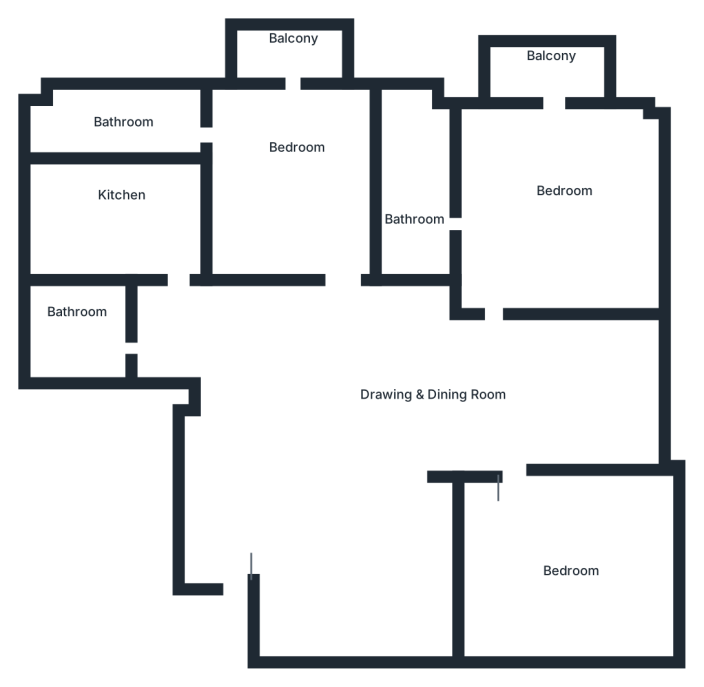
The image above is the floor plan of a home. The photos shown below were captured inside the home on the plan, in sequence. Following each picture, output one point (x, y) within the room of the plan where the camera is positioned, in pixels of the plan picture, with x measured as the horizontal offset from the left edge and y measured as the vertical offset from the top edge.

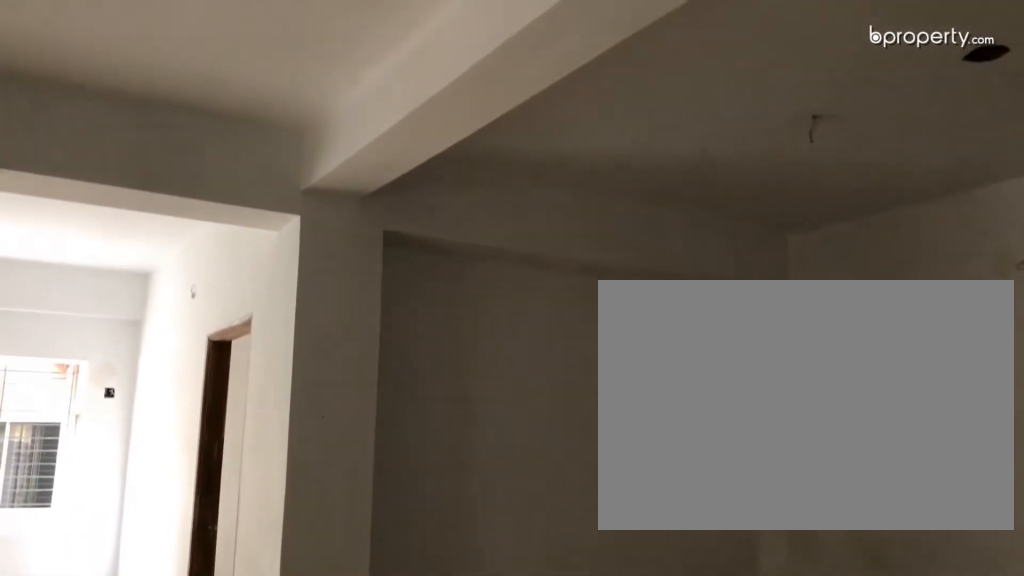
(326, 445)
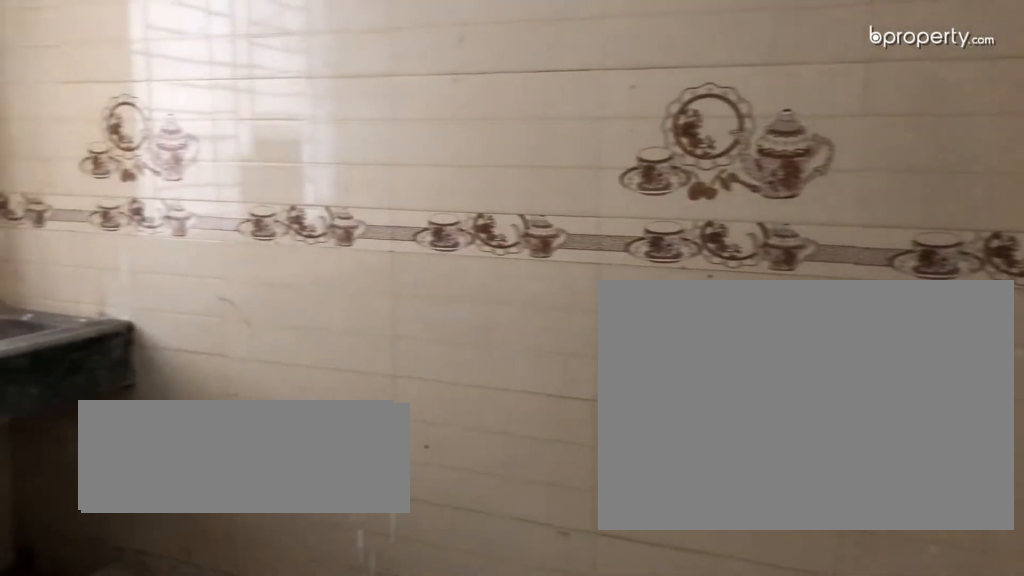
(127, 222)
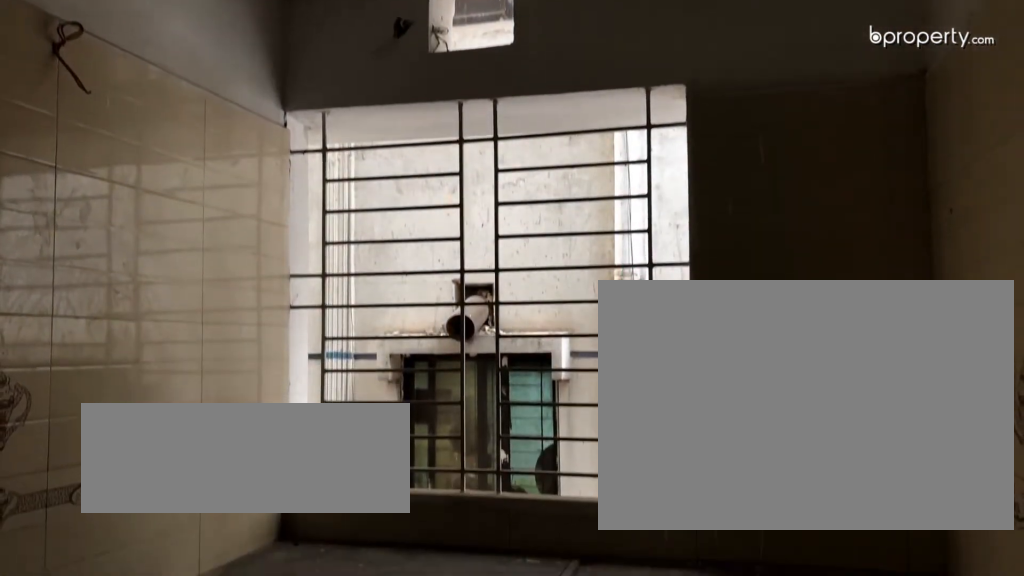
(132, 222)
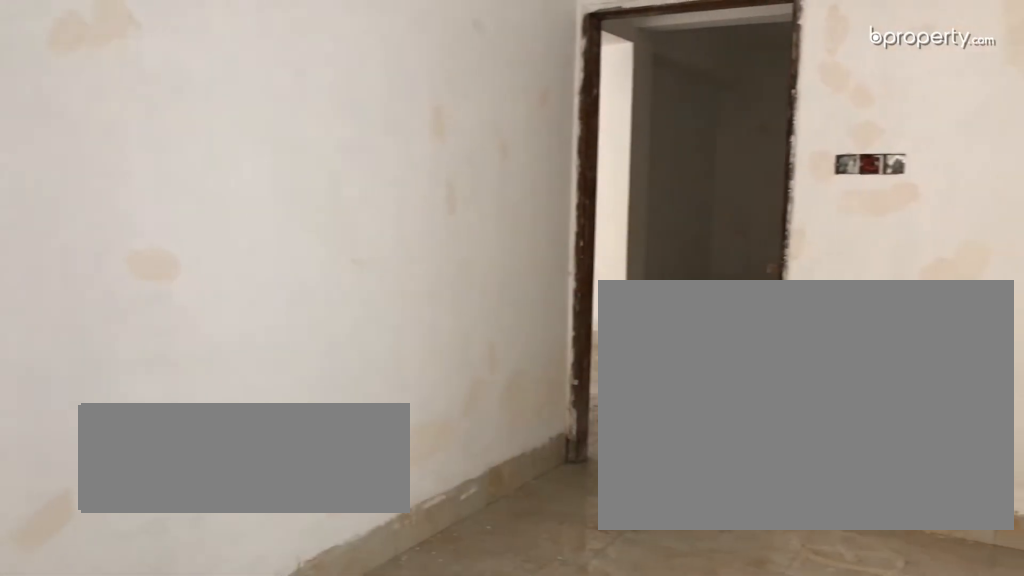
(301, 190)
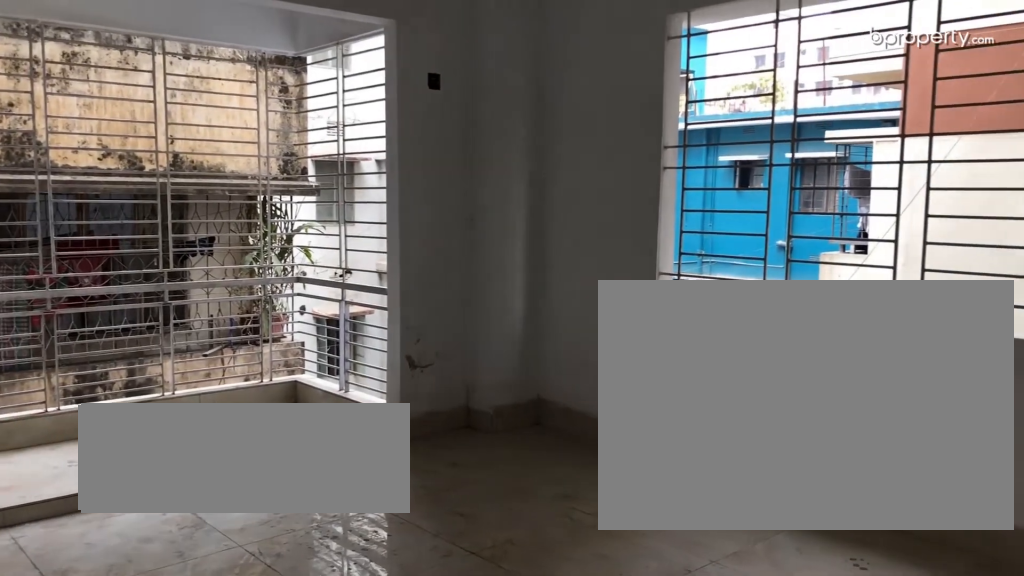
(556, 220)
